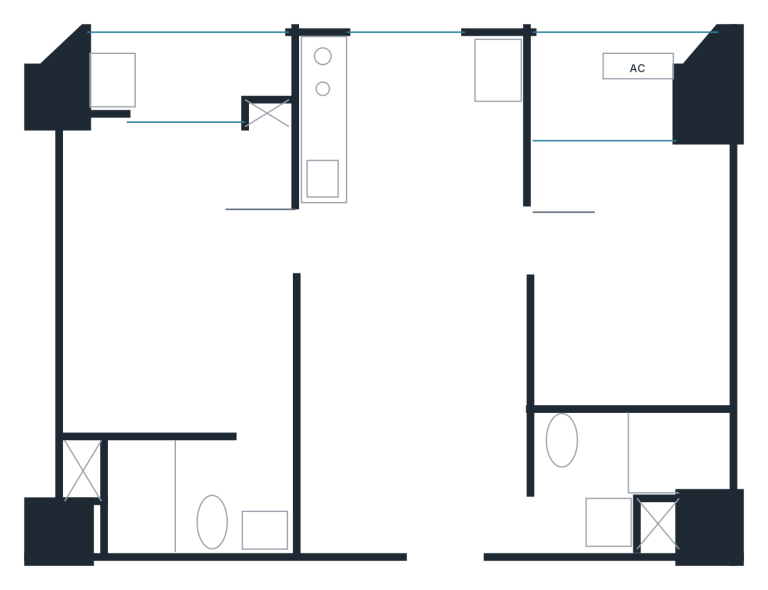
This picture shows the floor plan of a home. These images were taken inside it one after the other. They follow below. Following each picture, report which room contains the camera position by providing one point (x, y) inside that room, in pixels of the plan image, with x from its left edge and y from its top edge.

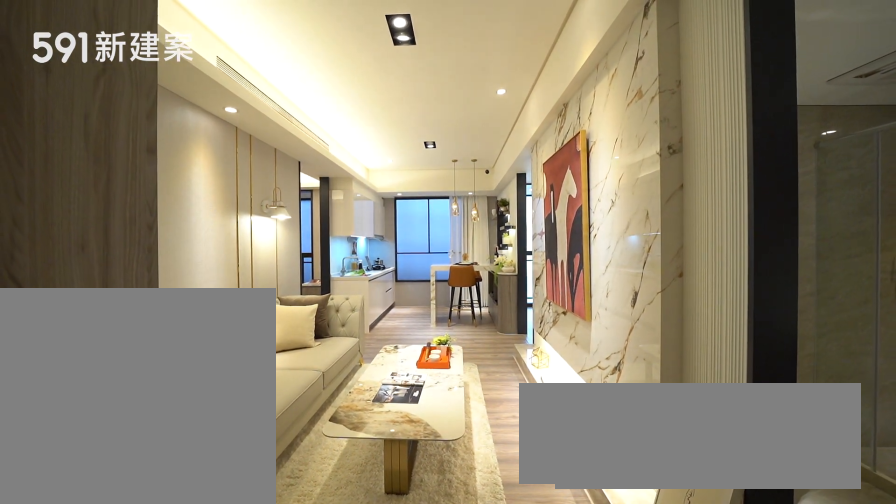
(442, 519)
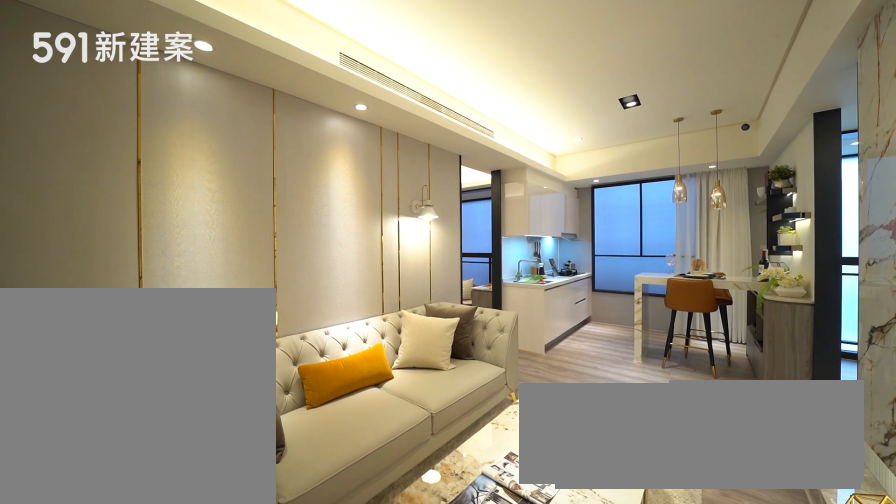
(412, 410)
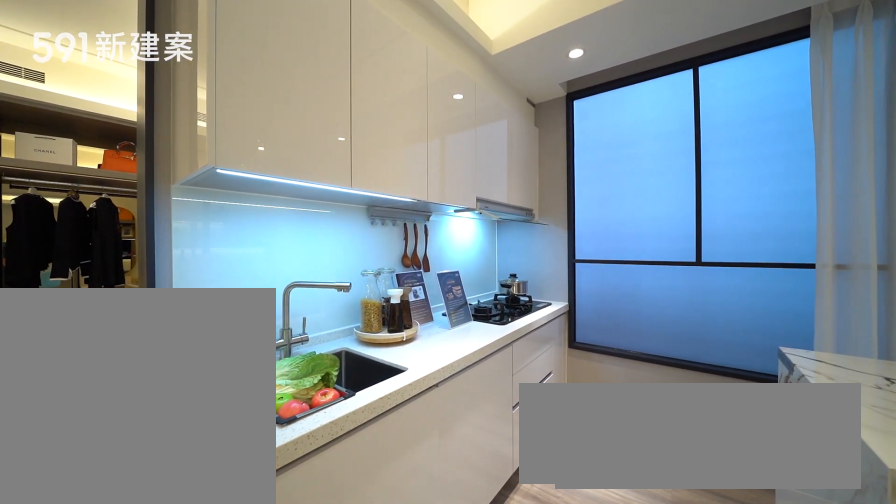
(339, 114)
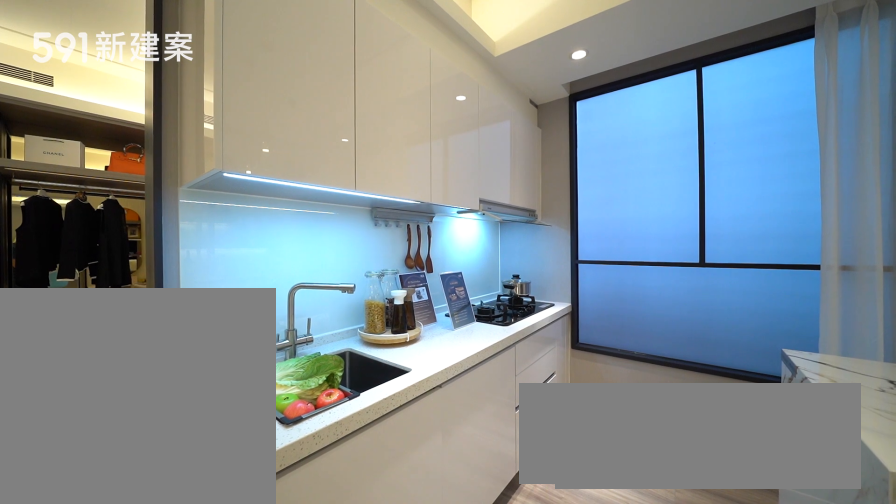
(339, 114)
